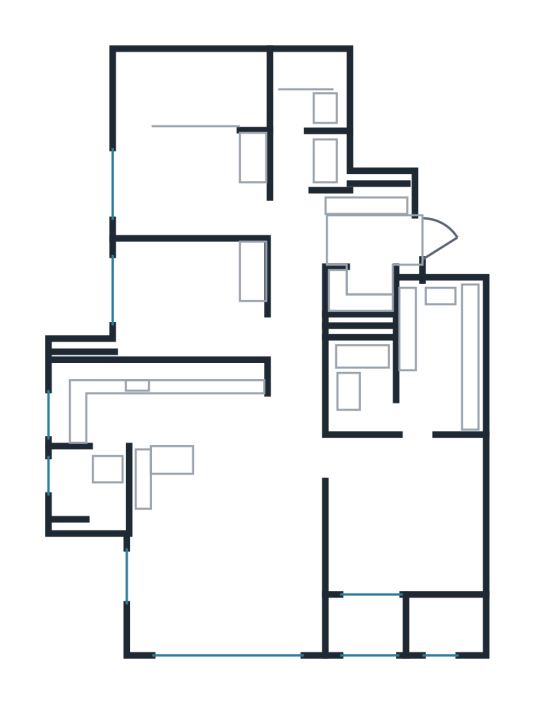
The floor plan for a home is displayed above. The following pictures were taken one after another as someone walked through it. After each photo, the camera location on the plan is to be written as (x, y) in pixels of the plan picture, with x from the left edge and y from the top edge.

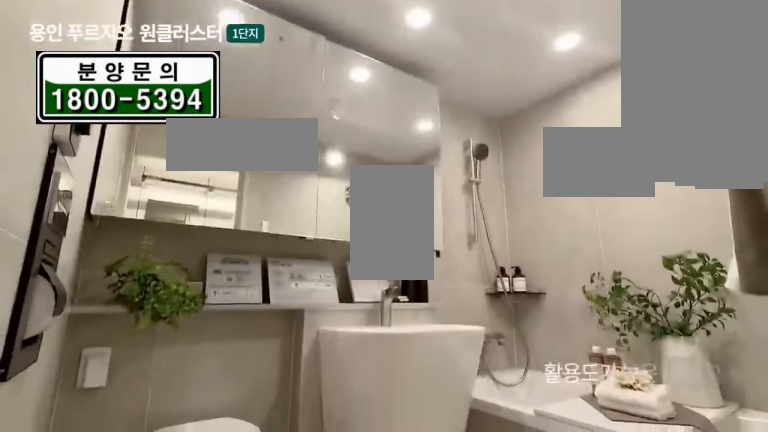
(367, 384)
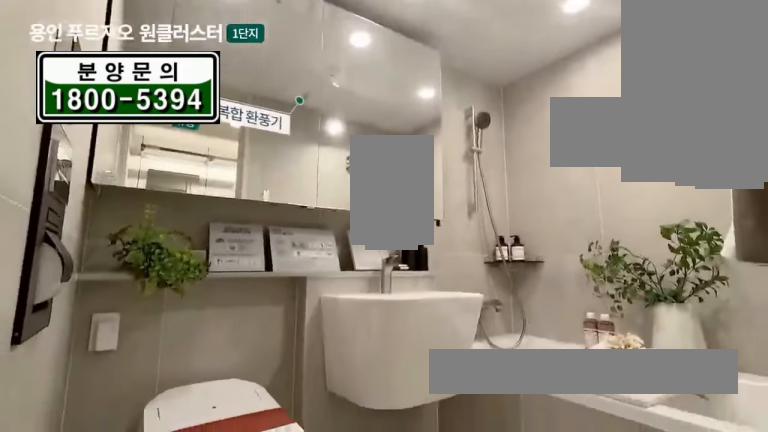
(371, 382)
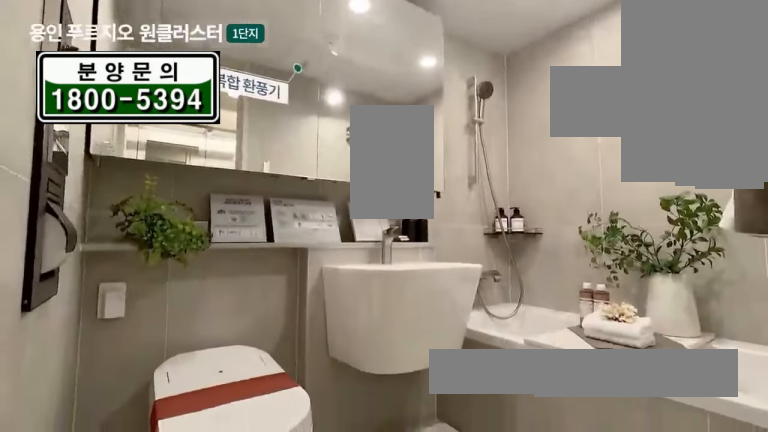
(370, 379)
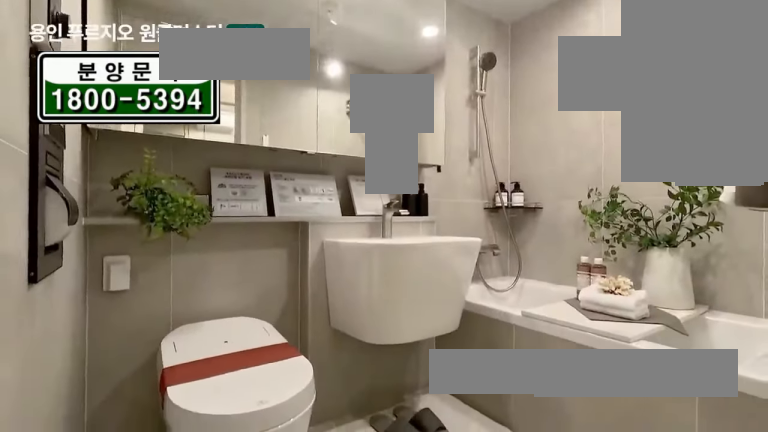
(371, 392)
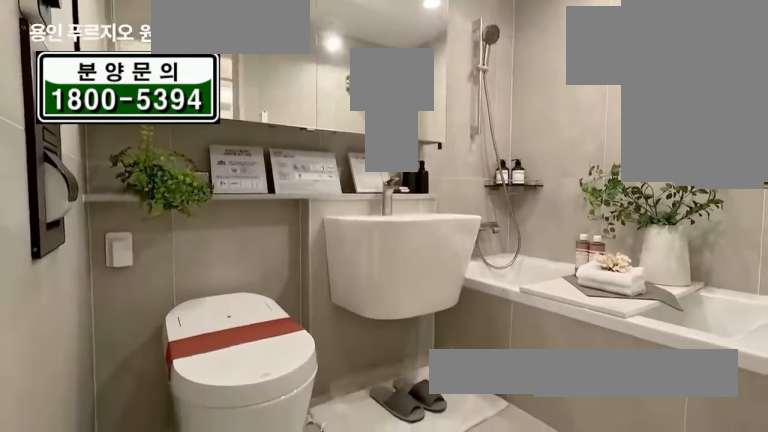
(367, 382)
